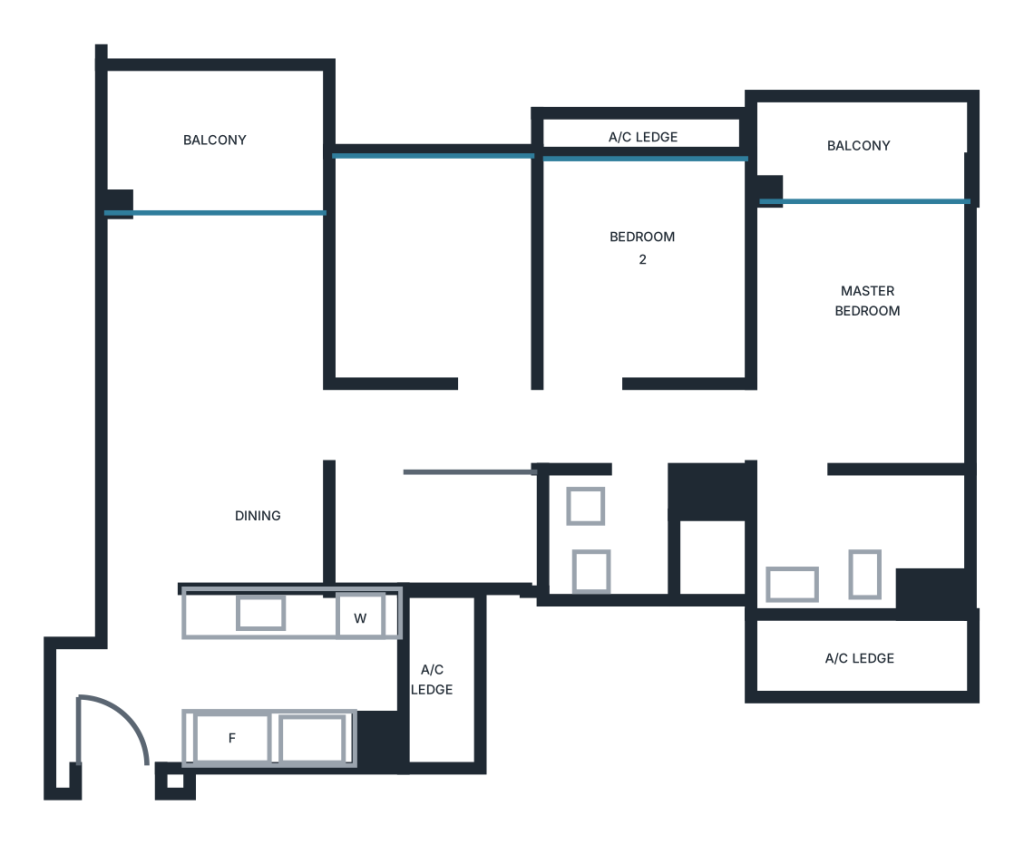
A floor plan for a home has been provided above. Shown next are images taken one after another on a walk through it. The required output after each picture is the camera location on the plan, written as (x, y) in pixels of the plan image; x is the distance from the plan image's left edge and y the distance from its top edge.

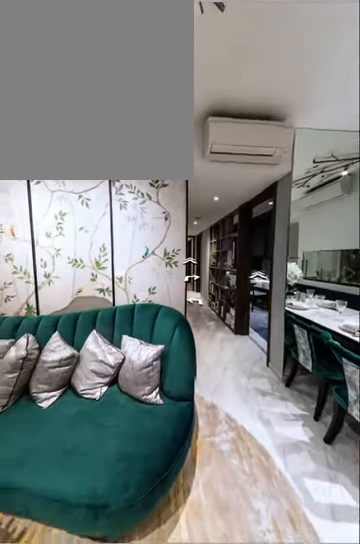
(238, 339)
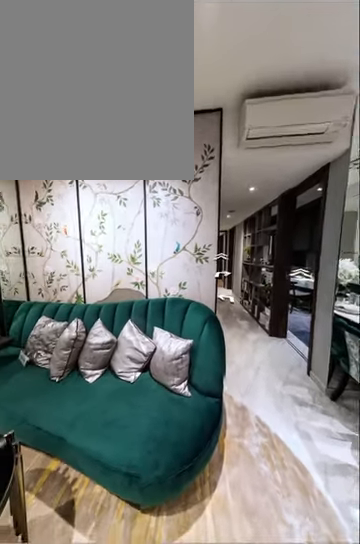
(241, 336)
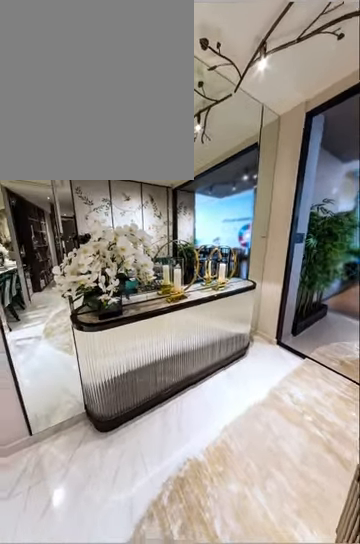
(202, 286)
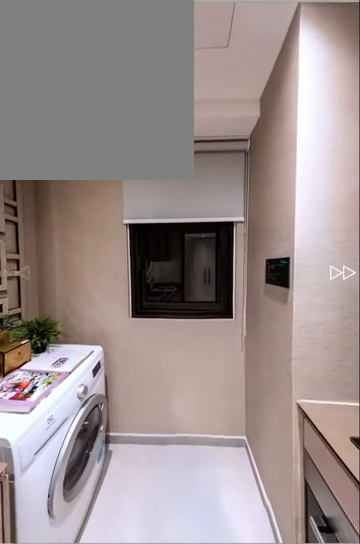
(303, 658)
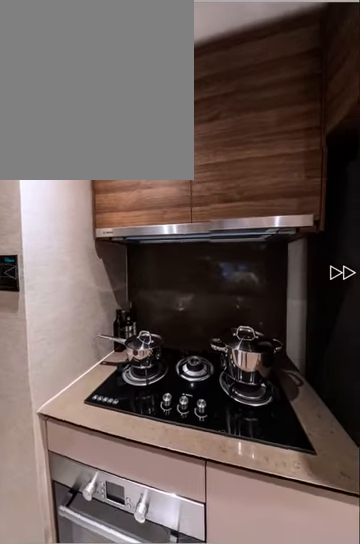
(303, 701)
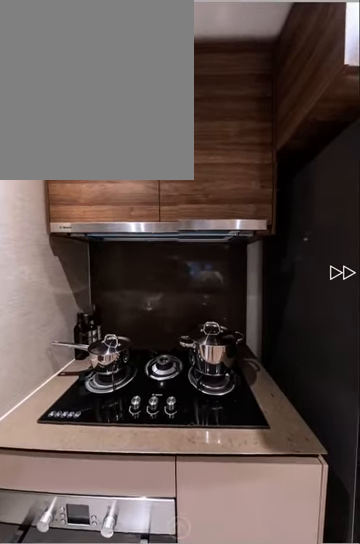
(295, 707)
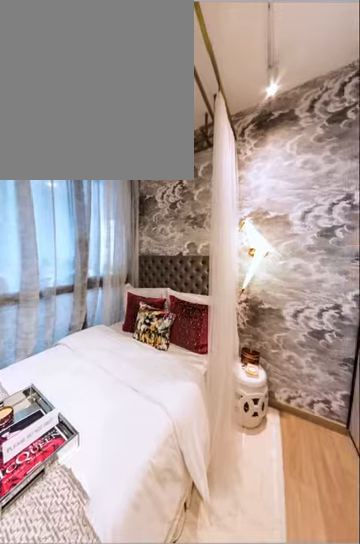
(614, 306)
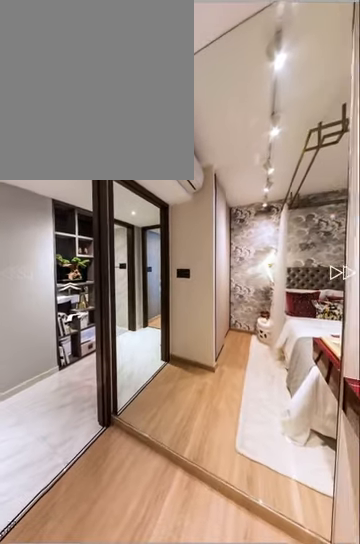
(552, 328)
